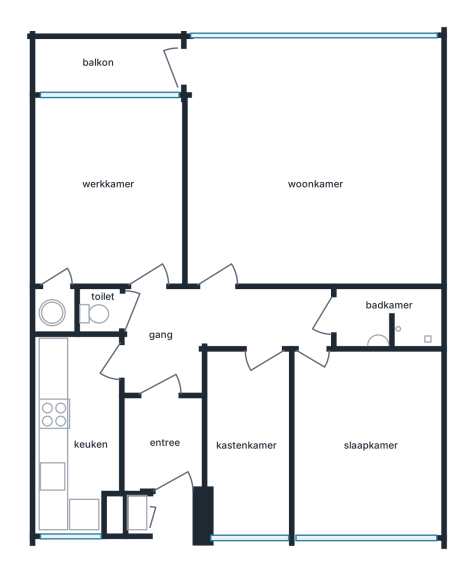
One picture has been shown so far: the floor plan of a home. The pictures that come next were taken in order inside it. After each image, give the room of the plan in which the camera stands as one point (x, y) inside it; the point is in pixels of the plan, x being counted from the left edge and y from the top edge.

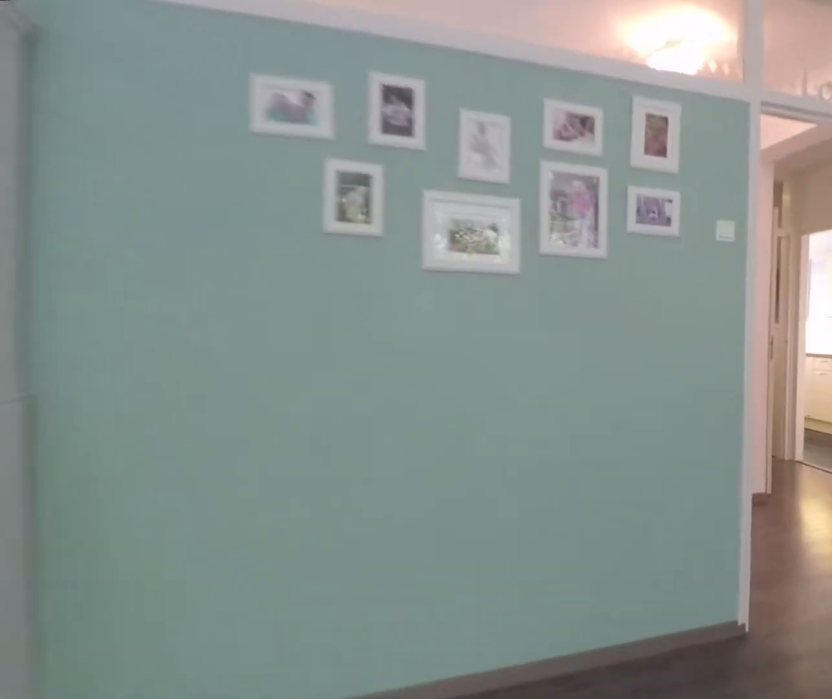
(313, 163)
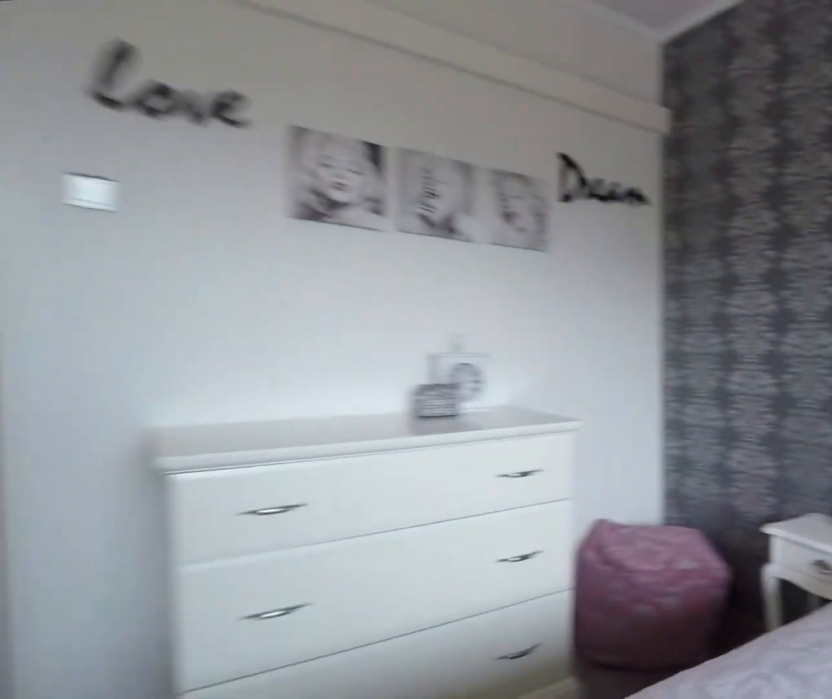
(366, 443)
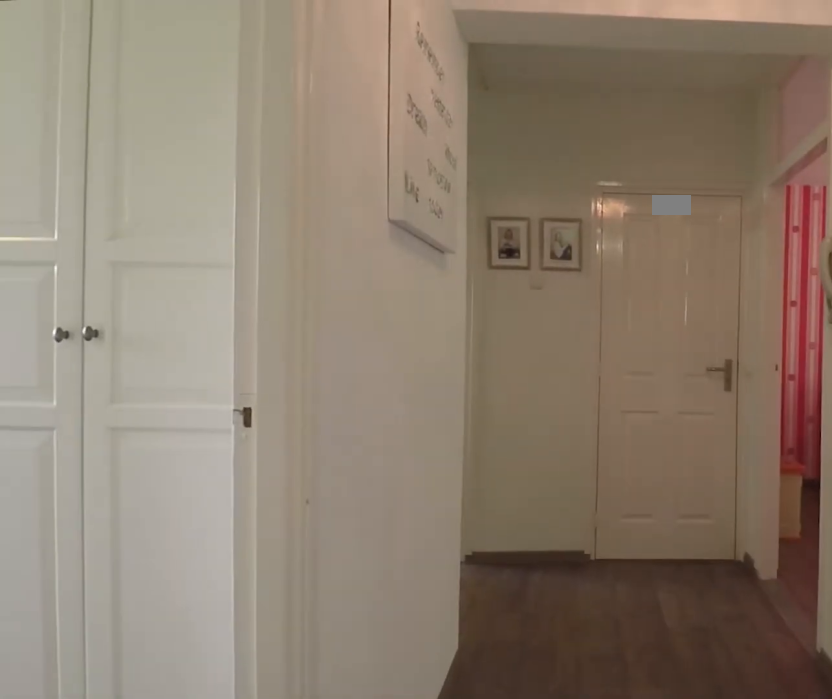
(213, 329)
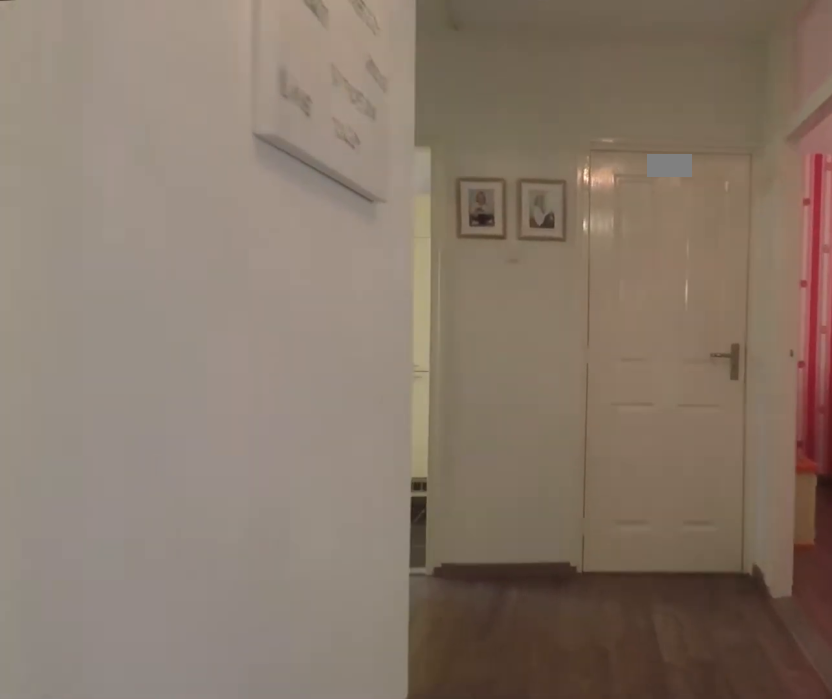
(213, 329)
